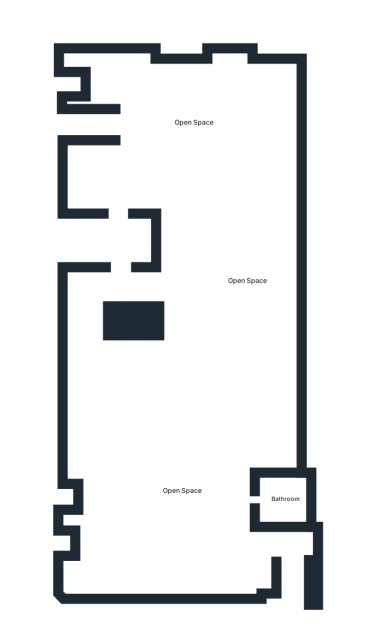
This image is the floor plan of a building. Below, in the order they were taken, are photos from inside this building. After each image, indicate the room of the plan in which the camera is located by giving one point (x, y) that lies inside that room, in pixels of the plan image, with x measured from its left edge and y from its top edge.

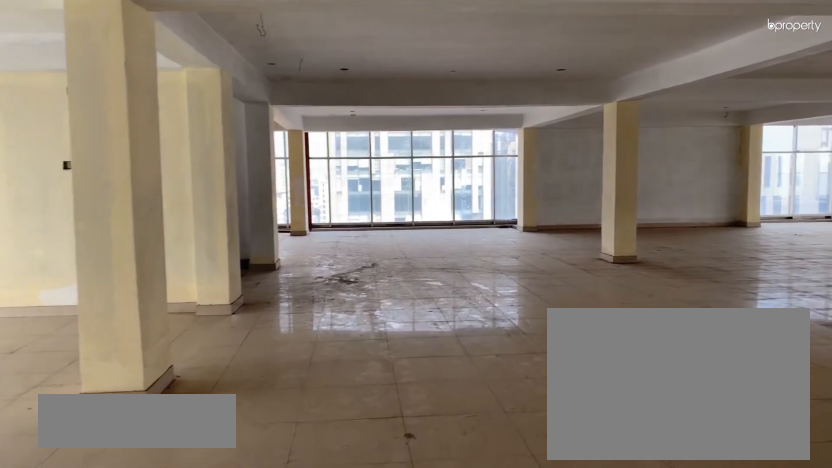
(195, 122)
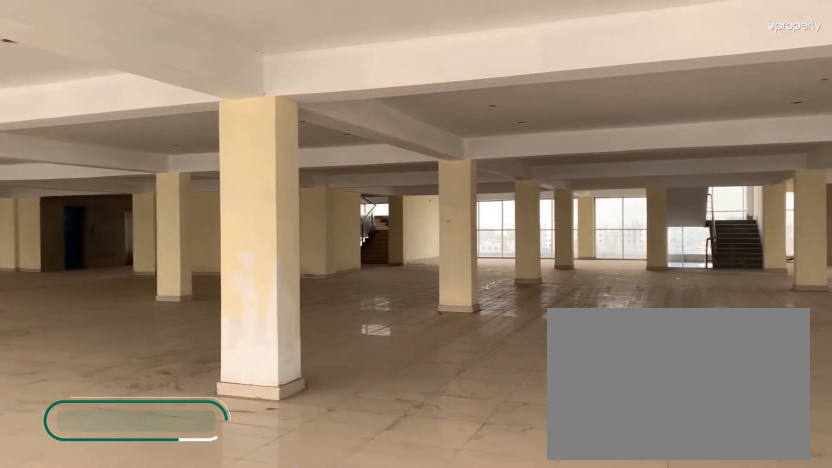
(195, 122)
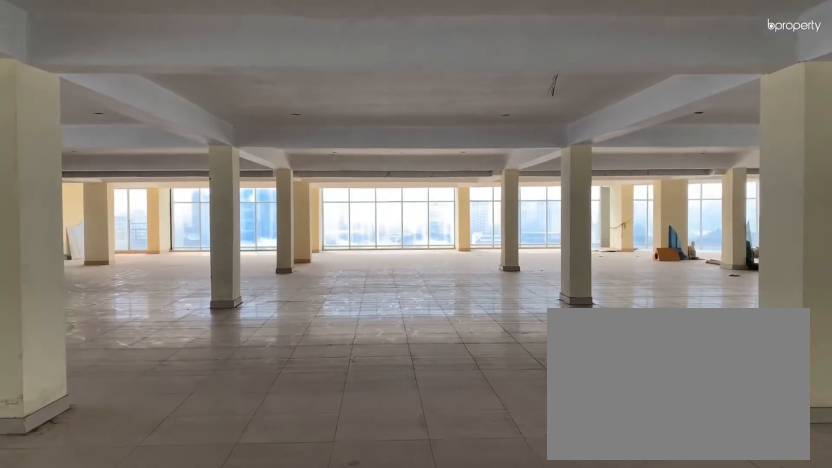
(246, 281)
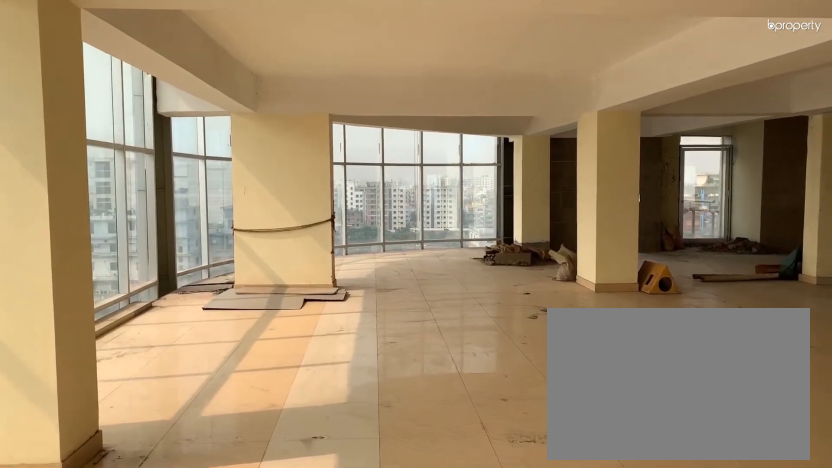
(181, 491)
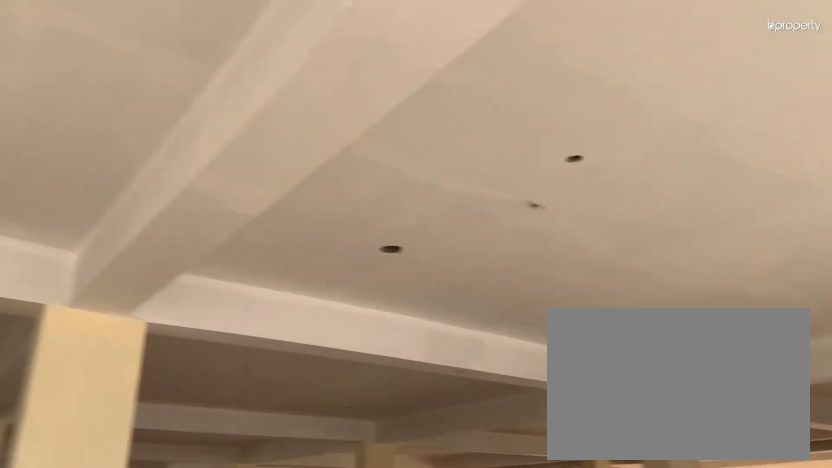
(181, 491)
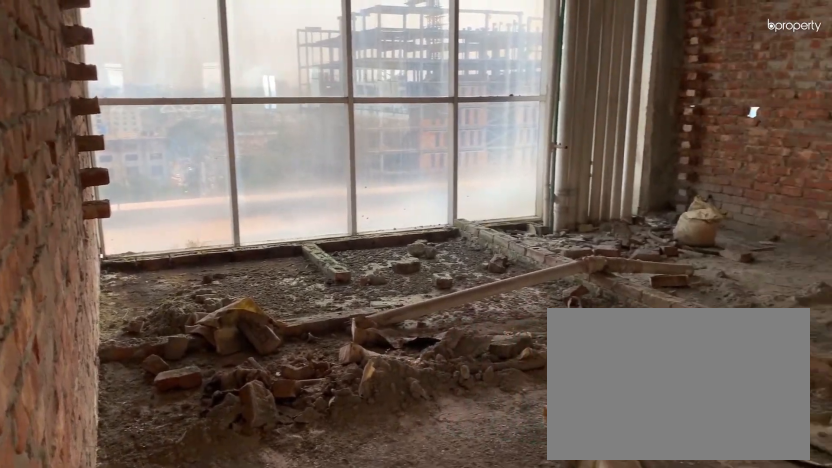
(285, 498)
